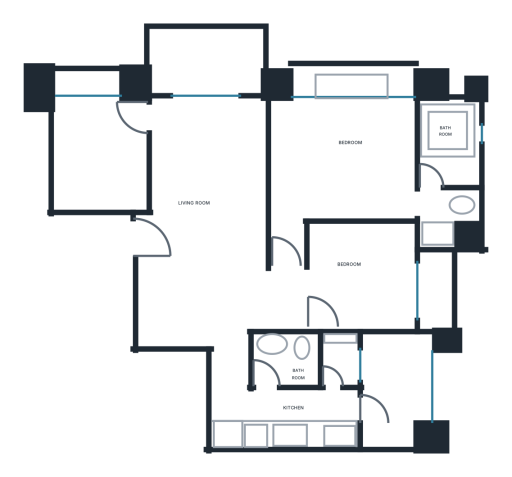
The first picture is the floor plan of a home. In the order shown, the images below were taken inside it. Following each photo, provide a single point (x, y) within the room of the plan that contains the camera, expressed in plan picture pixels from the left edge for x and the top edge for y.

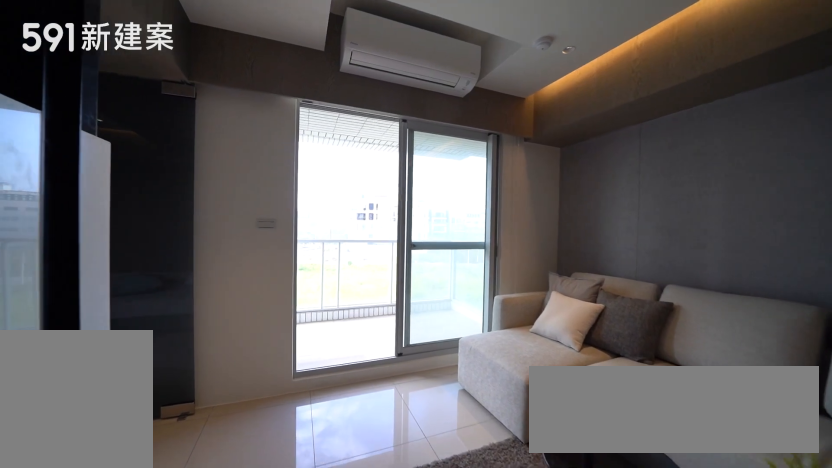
(206, 176)
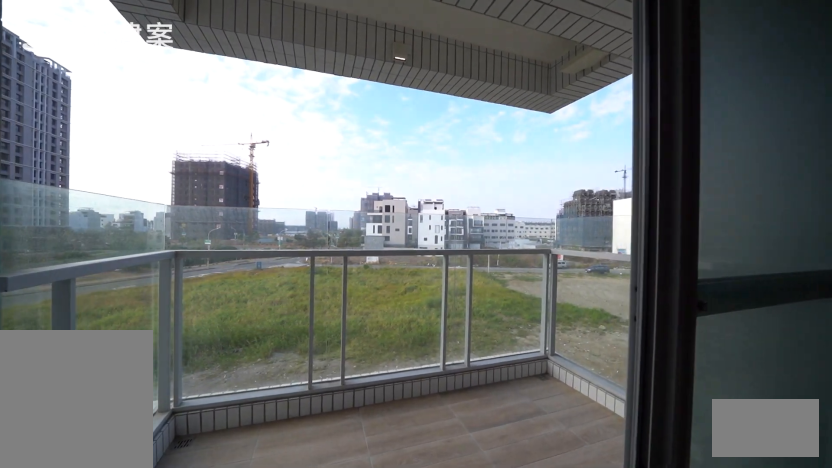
(203, 62)
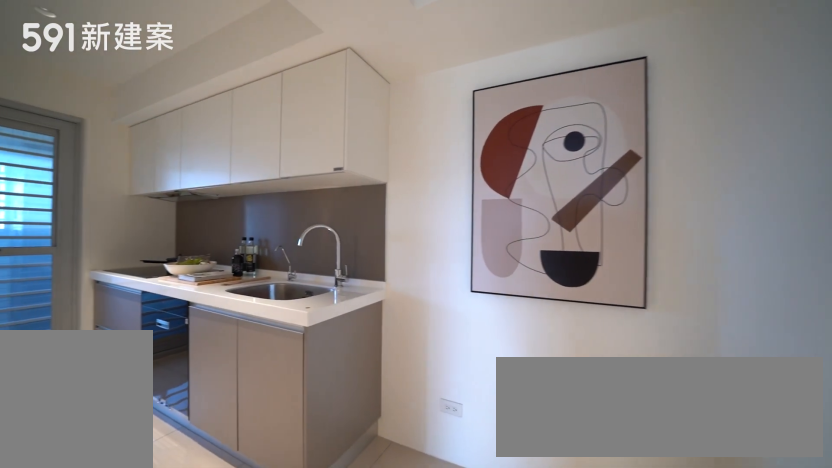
(286, 422)
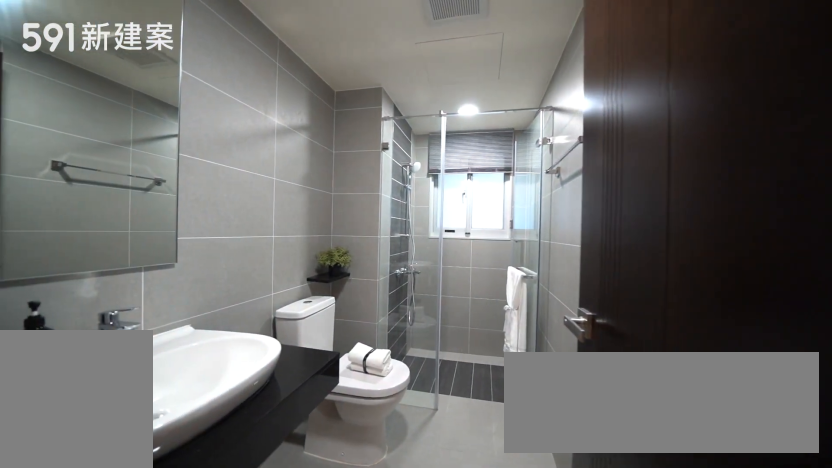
(303, 360)
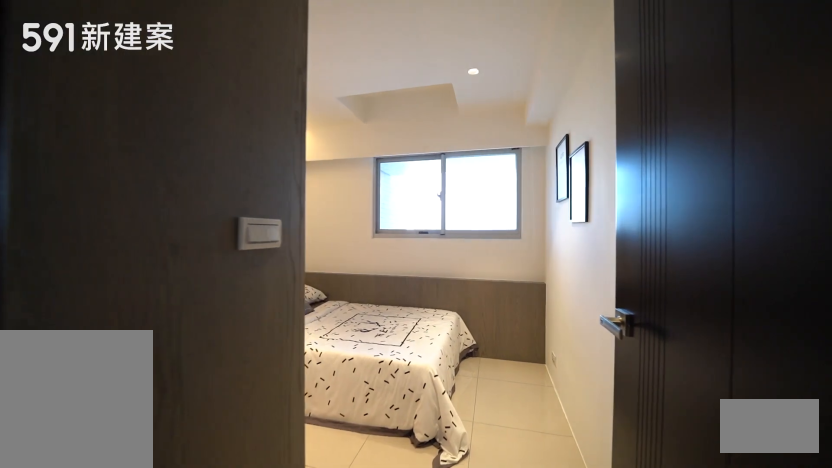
(362, 275)
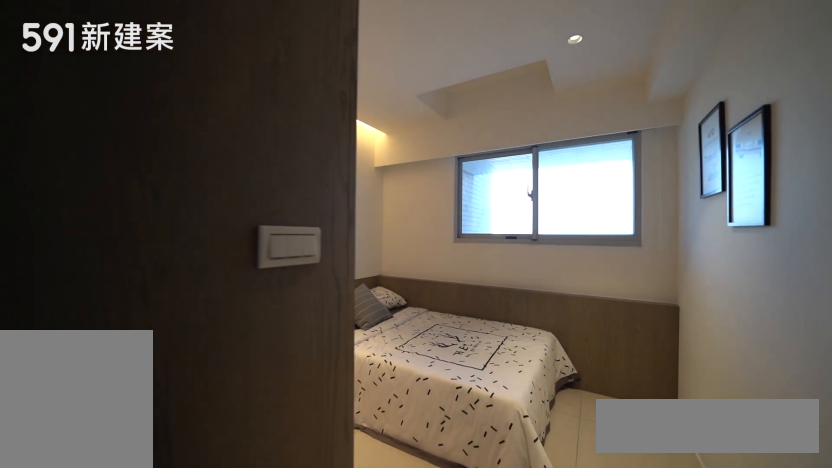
(362, 275)
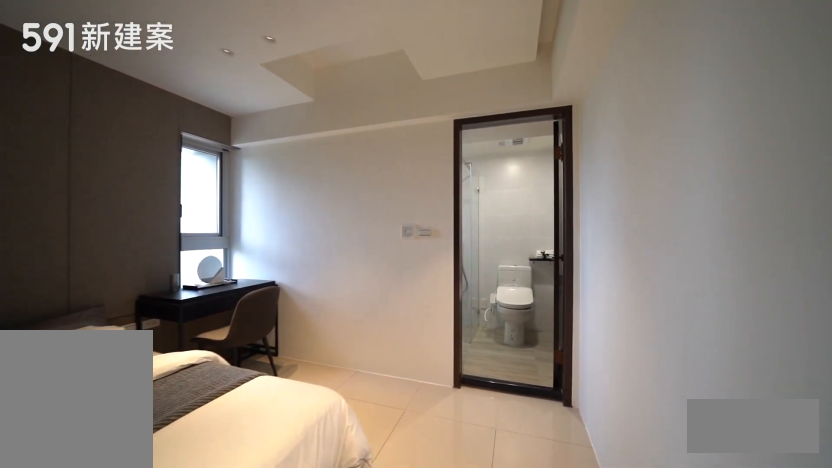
(334, 166)
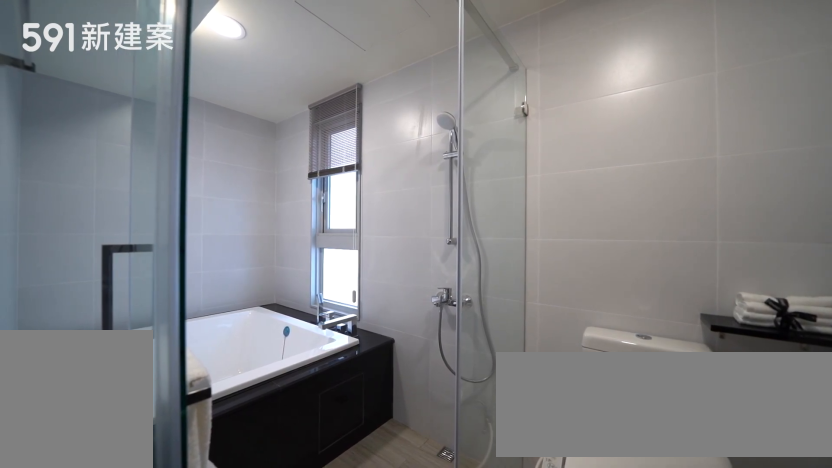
(449, 172)
